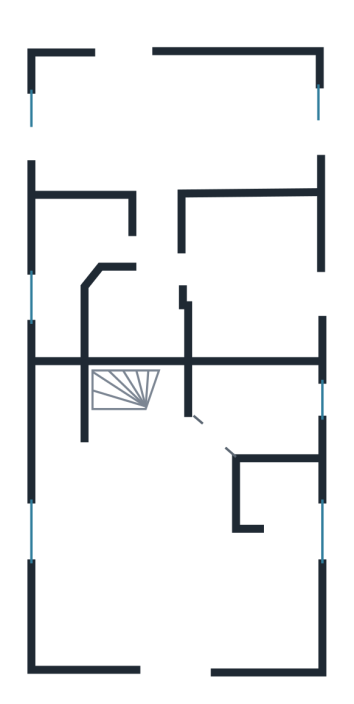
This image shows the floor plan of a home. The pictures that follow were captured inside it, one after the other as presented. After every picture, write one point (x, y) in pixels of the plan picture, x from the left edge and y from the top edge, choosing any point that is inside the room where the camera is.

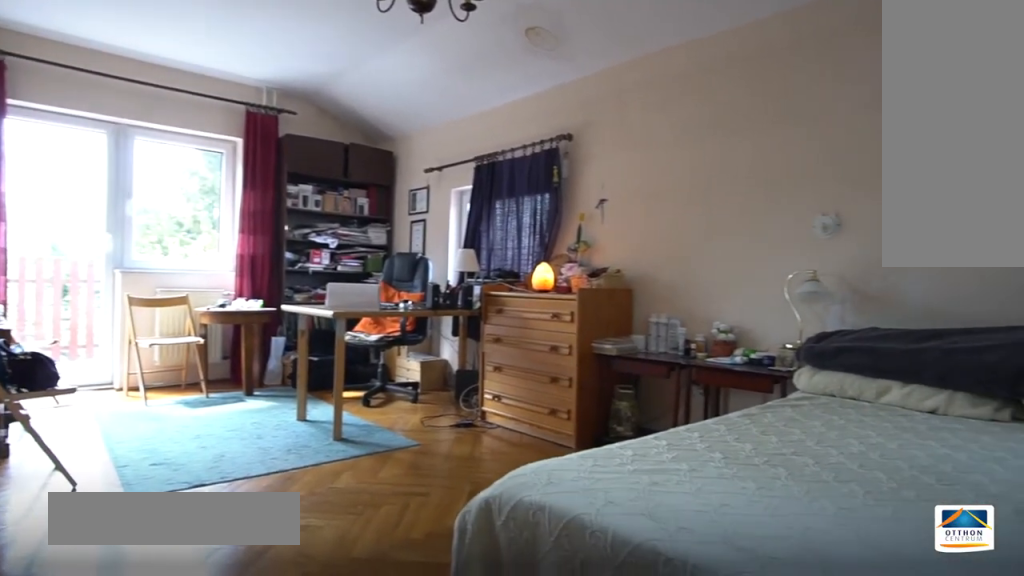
(194, 130)
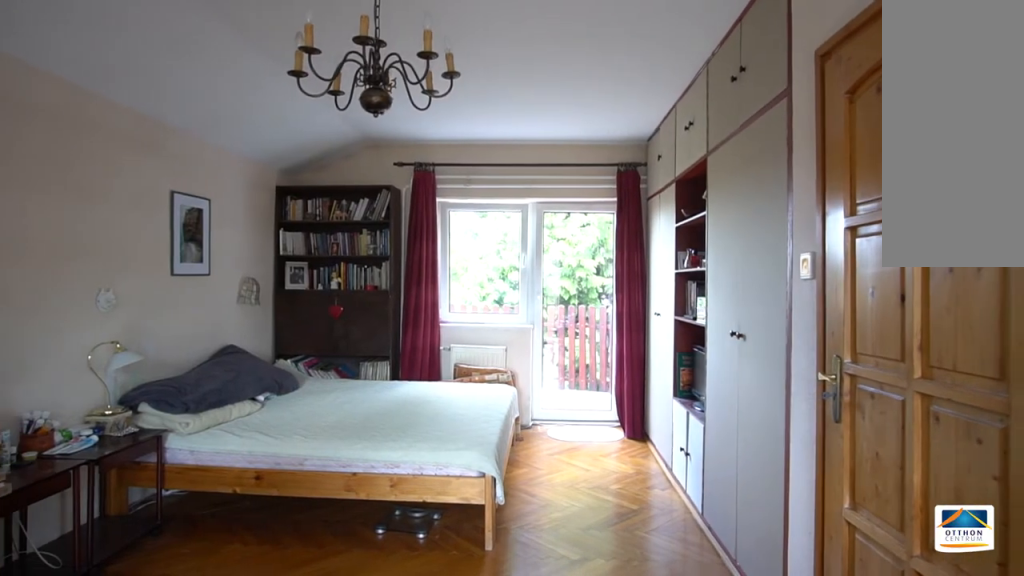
(194, 130)
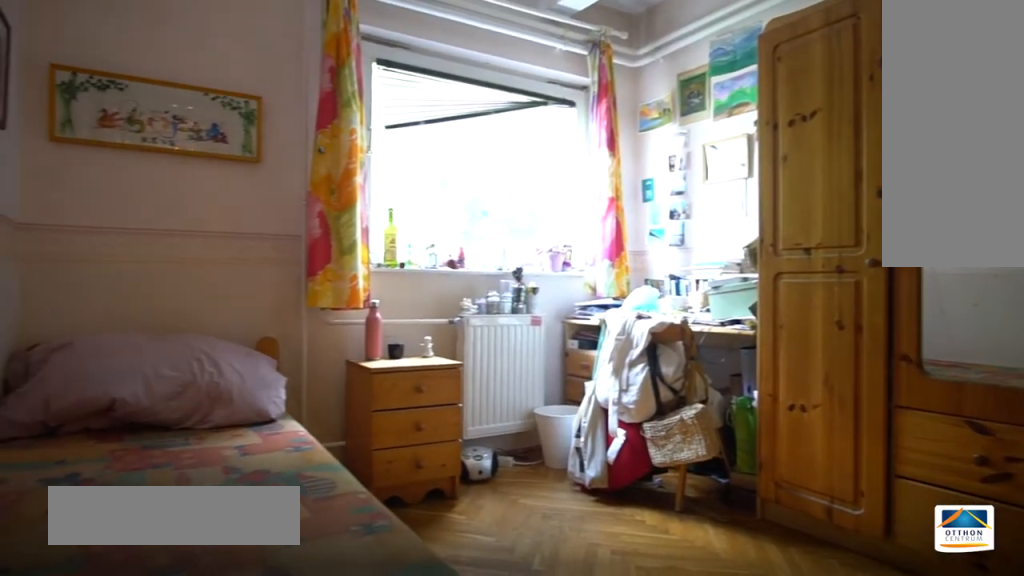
(252, 270)
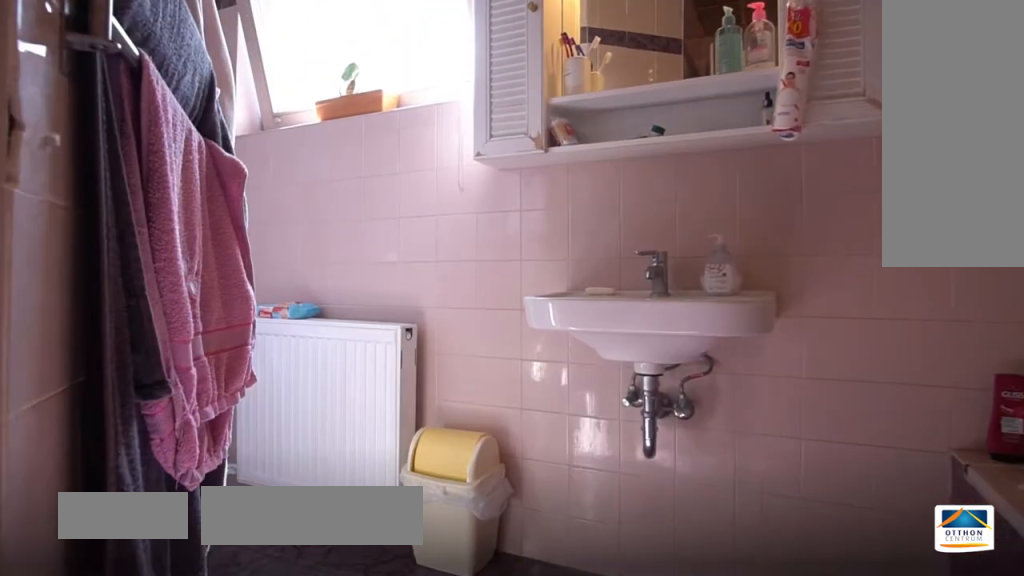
(72, 242)
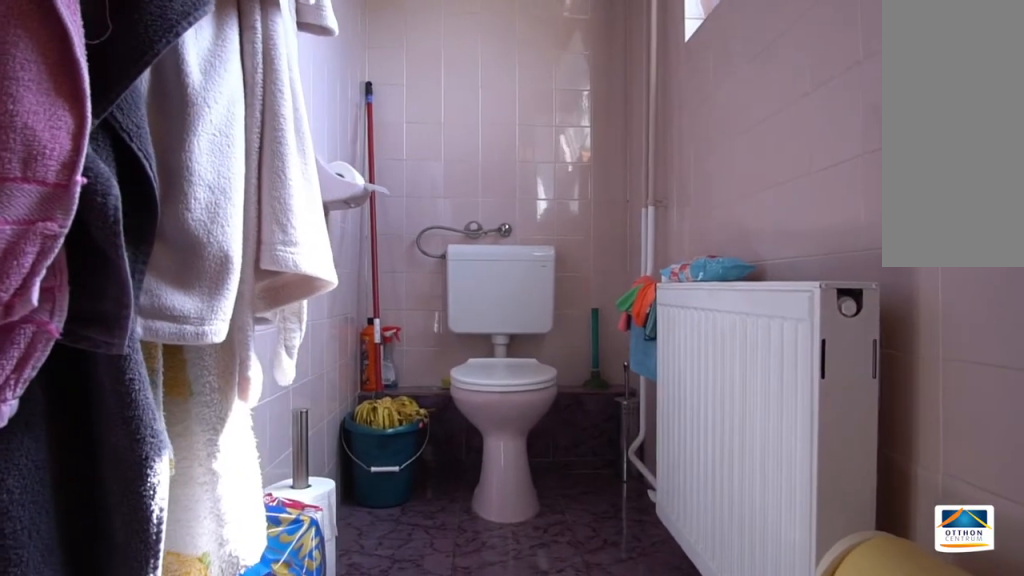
(72, 242)
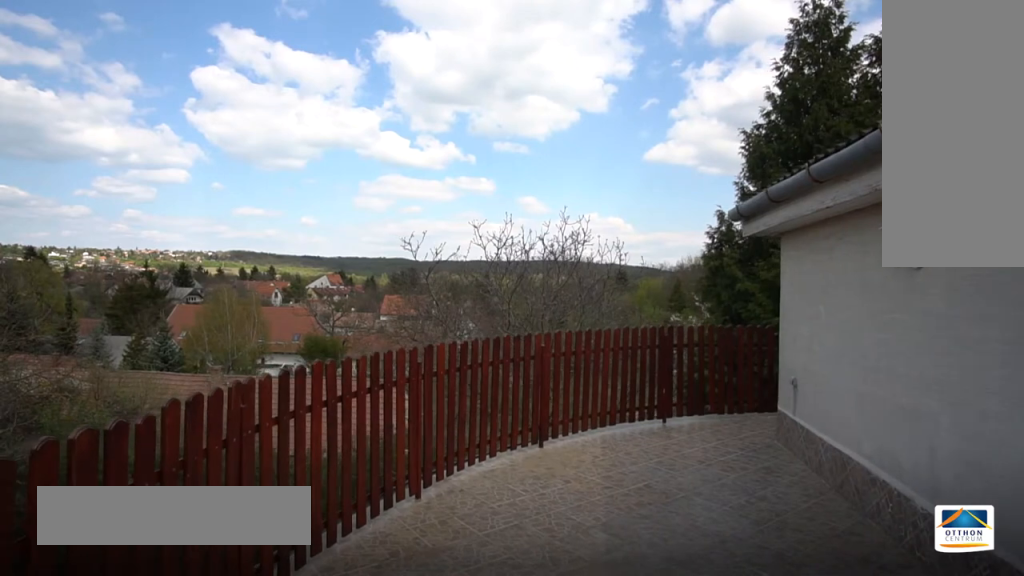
(187, 27)
